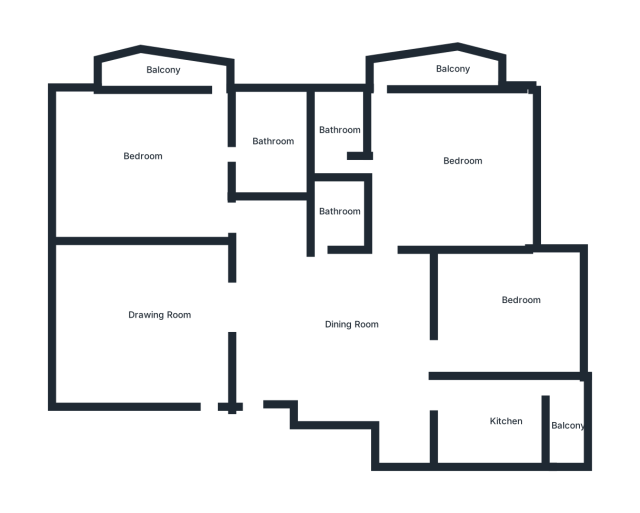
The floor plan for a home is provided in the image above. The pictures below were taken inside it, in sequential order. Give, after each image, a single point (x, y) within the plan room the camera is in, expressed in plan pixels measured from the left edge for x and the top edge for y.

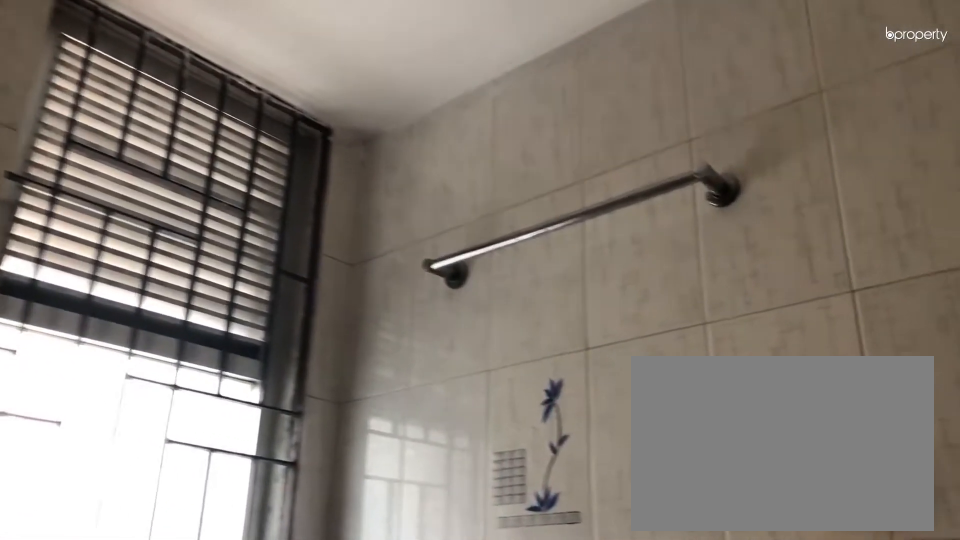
(269, 148)
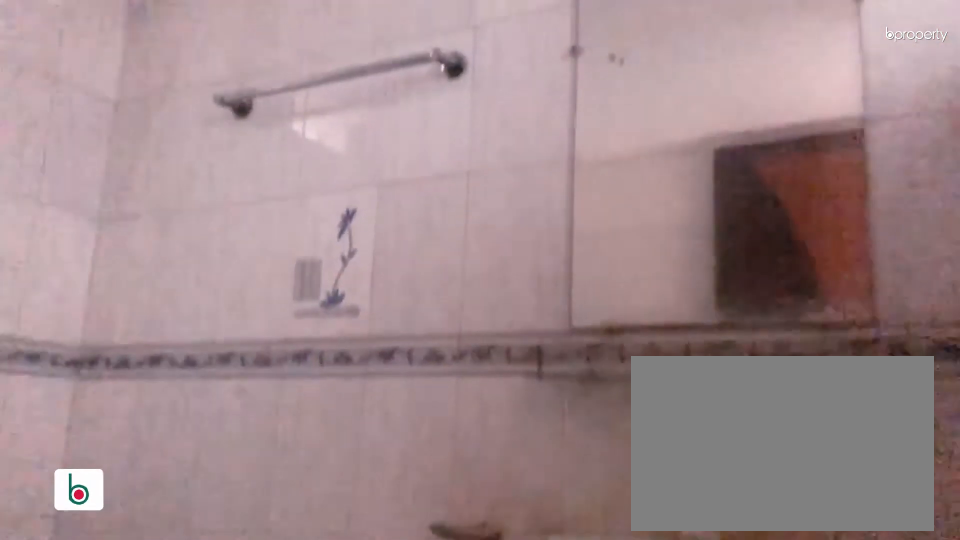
(333, 215)
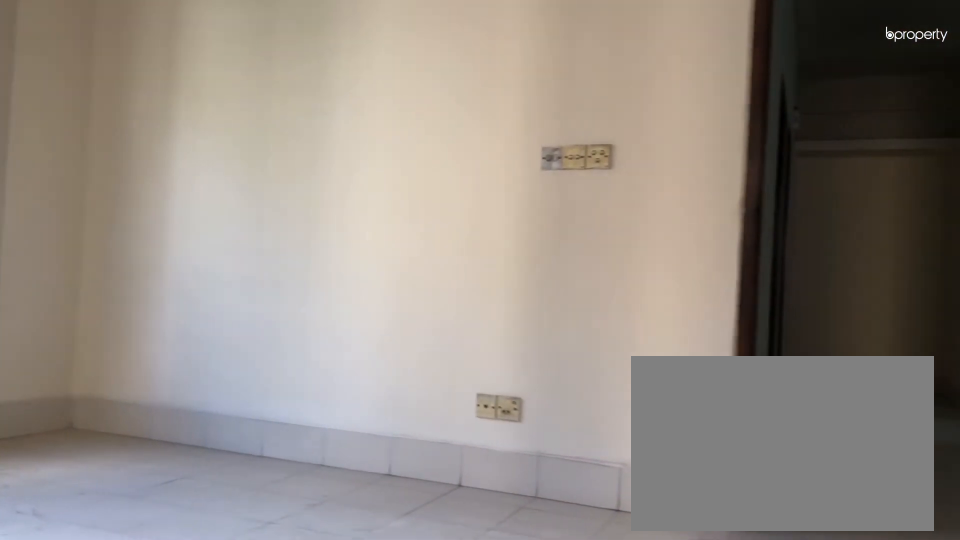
(451, 160)
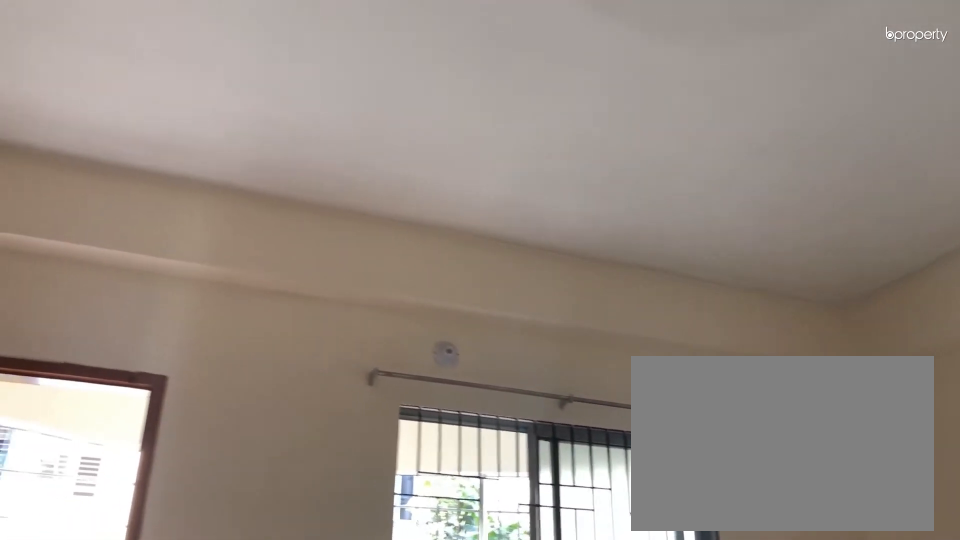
(451, 160)
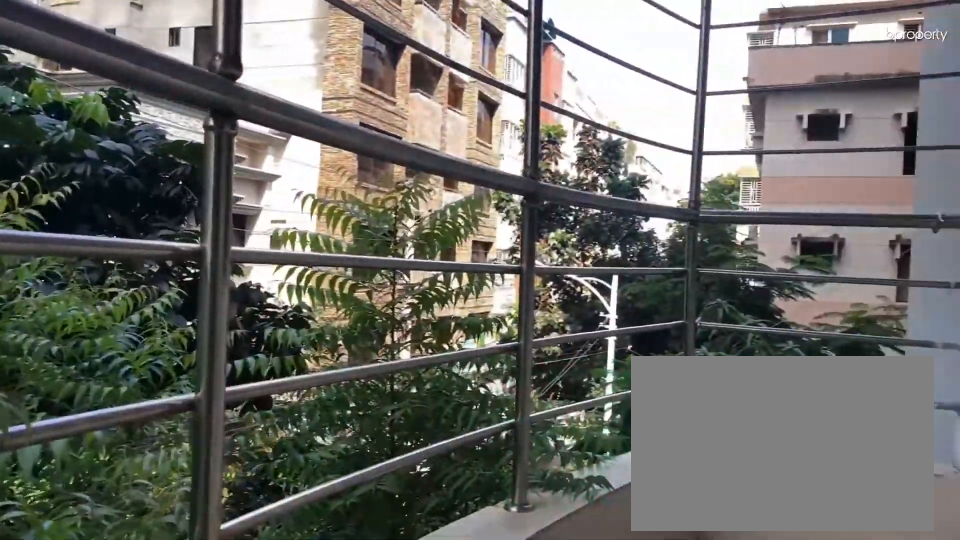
(446, 70)
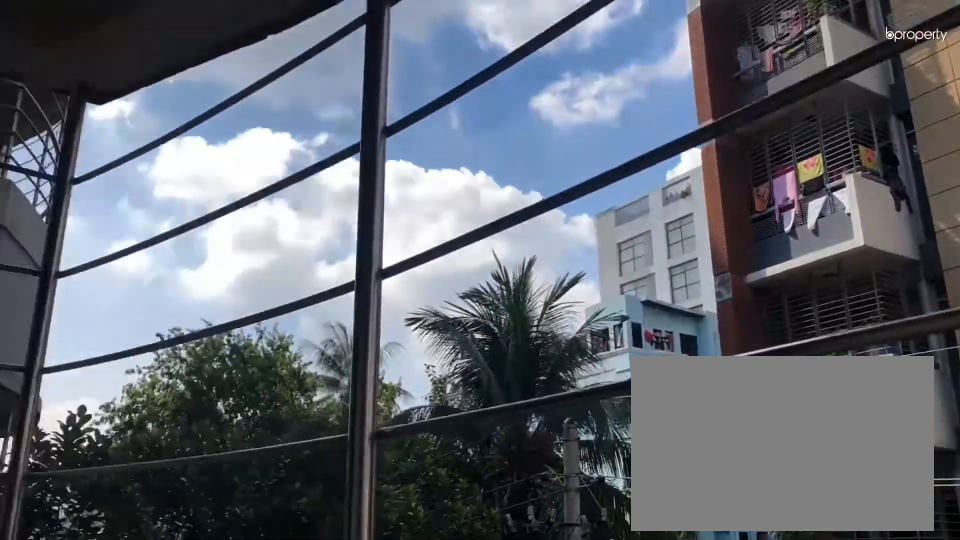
(447, 70)
